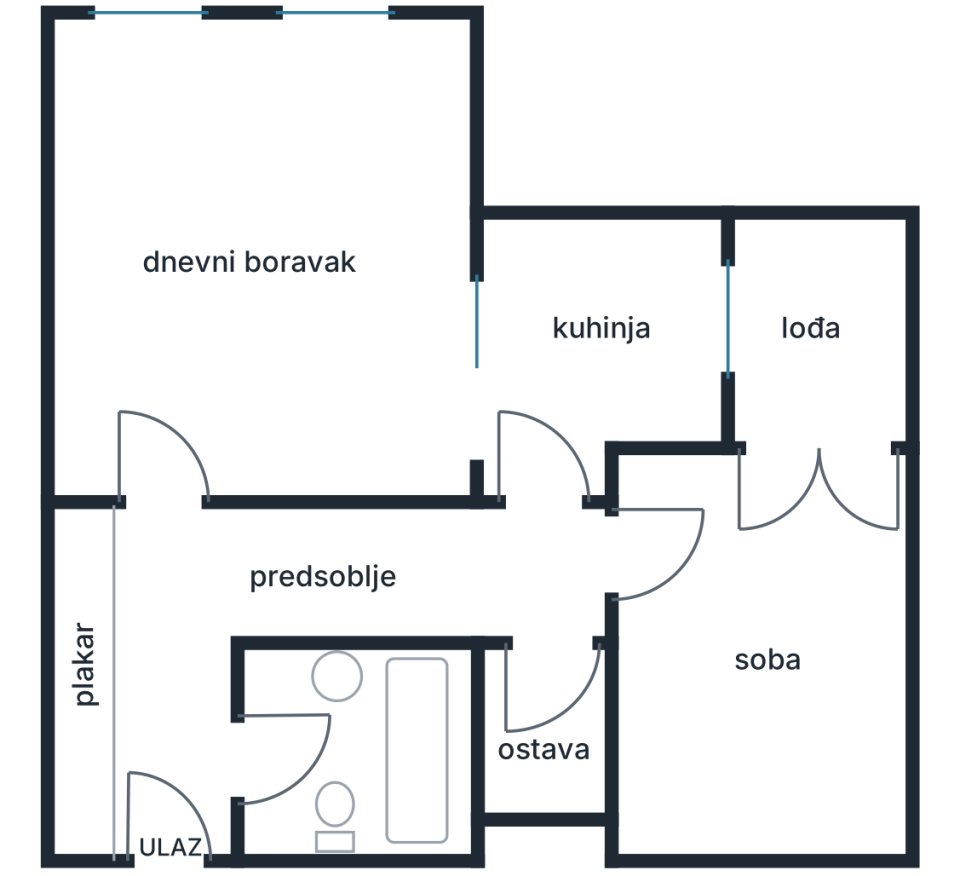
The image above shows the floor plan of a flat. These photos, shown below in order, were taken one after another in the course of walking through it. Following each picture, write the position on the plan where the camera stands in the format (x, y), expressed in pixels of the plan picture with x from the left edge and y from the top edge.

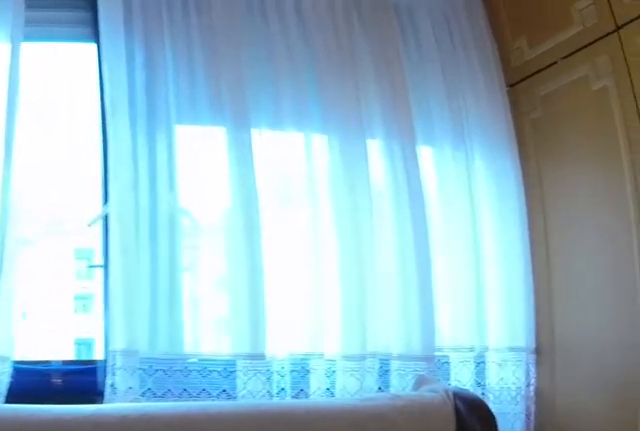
(164, 161)
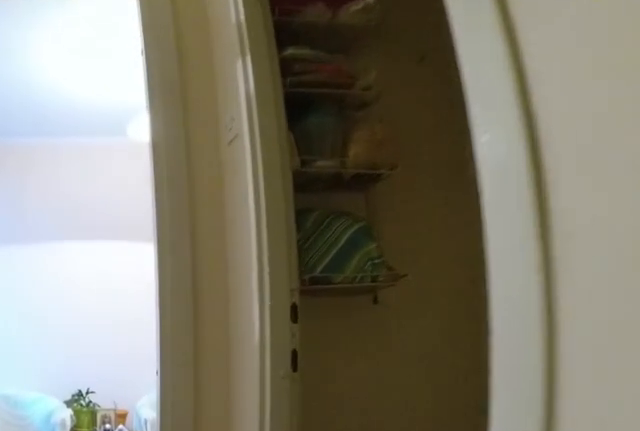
(389, 573)
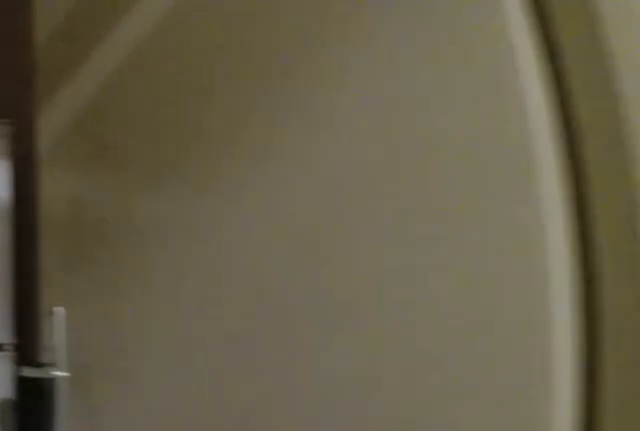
(547, 600)
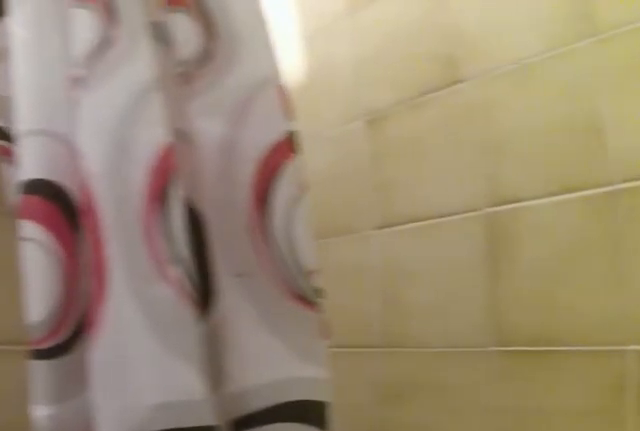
(407, 820)
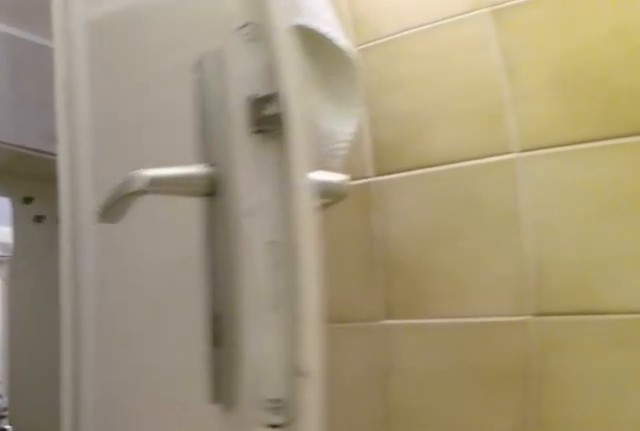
(418, 777)
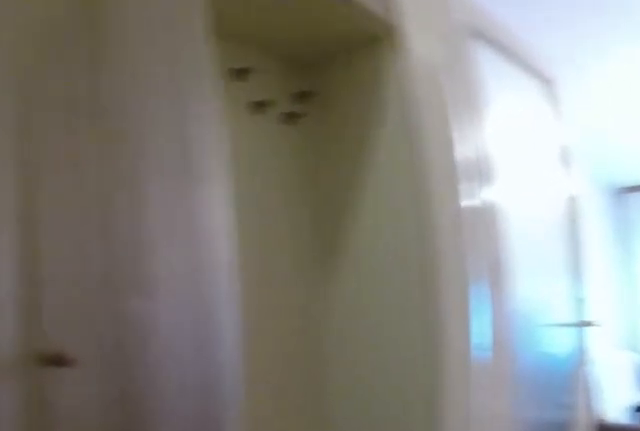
(216, 737)
